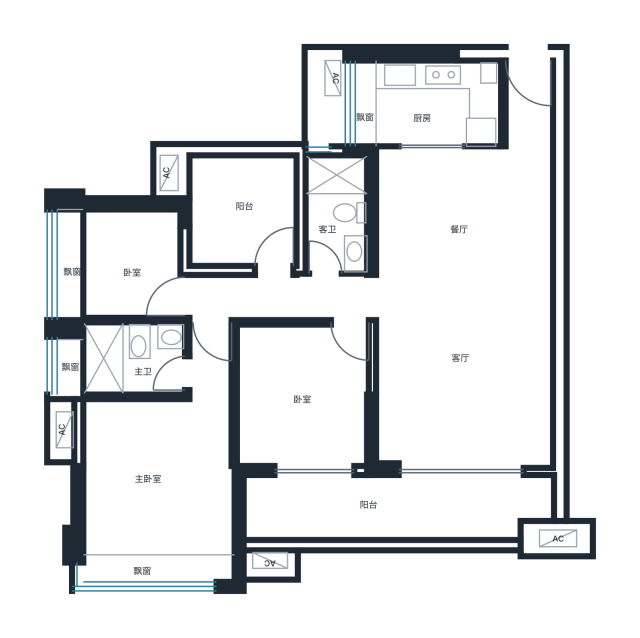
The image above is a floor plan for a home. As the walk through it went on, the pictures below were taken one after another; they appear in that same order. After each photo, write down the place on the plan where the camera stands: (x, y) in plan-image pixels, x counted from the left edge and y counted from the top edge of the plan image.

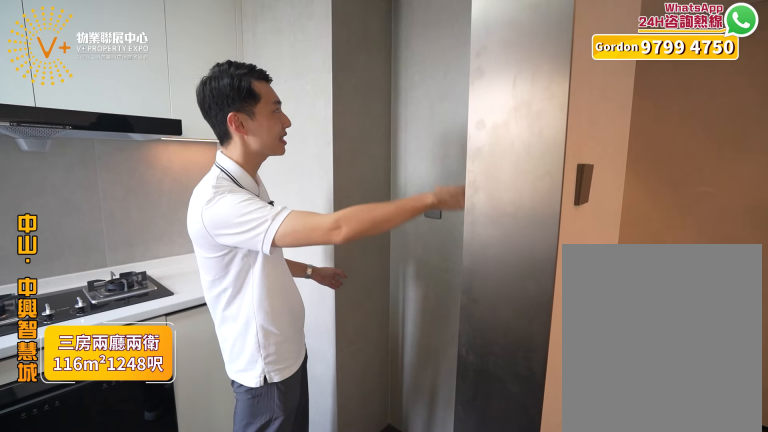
(429, 102)
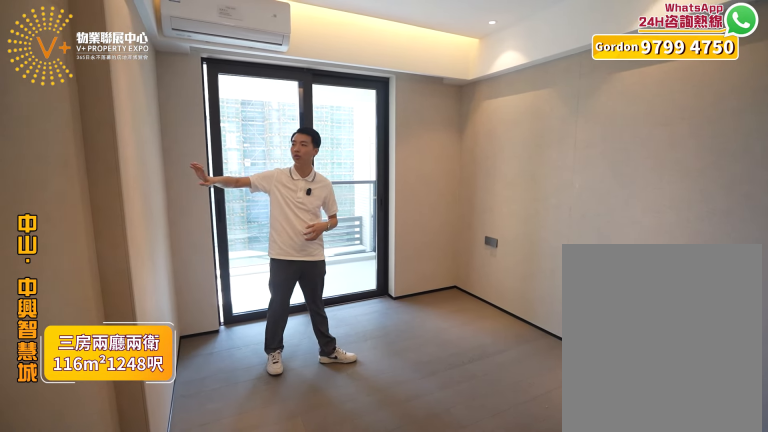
(303, 384)
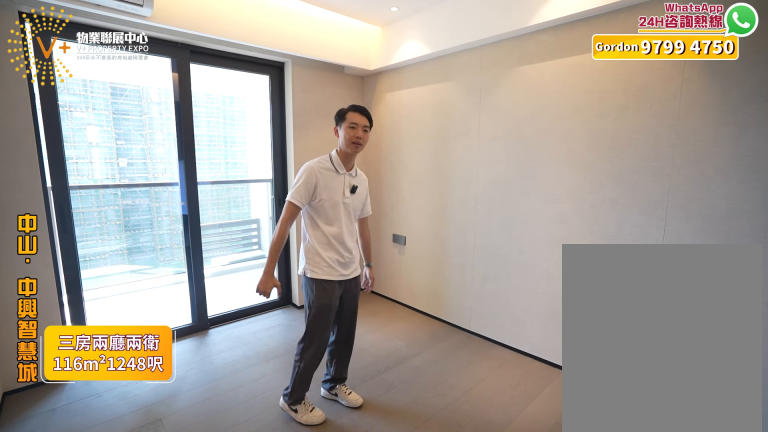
(302, 384)
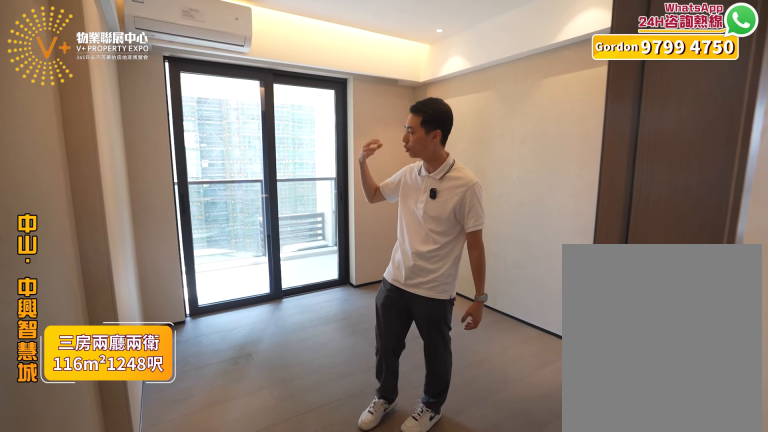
(304, 386)
